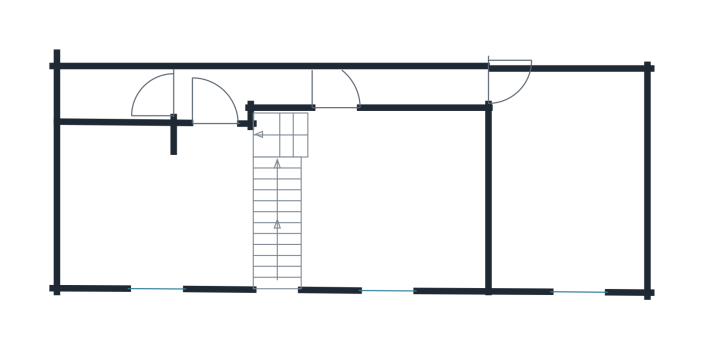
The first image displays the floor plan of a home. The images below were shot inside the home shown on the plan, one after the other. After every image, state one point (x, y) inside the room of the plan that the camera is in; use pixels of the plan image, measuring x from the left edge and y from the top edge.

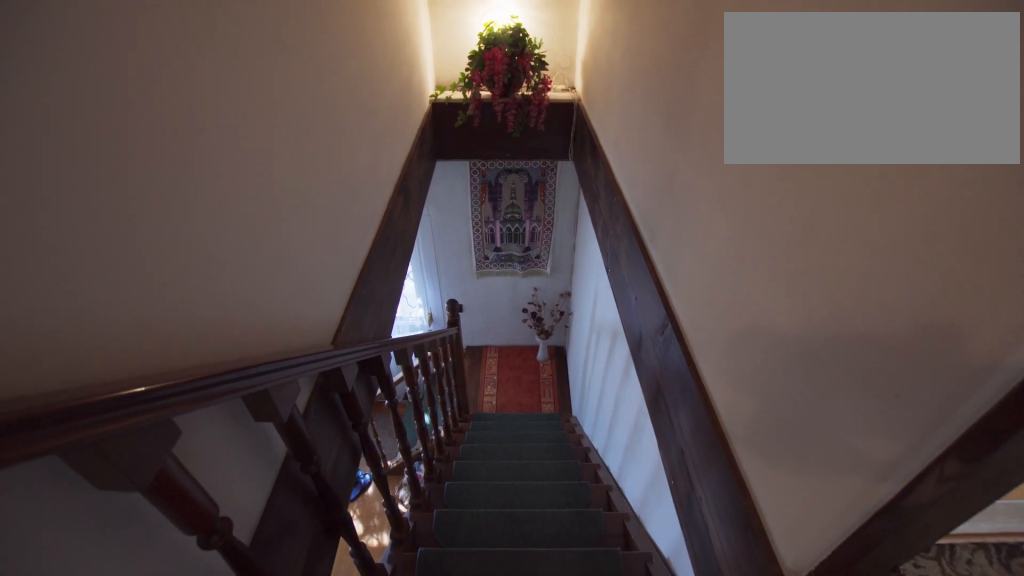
(276, 228)
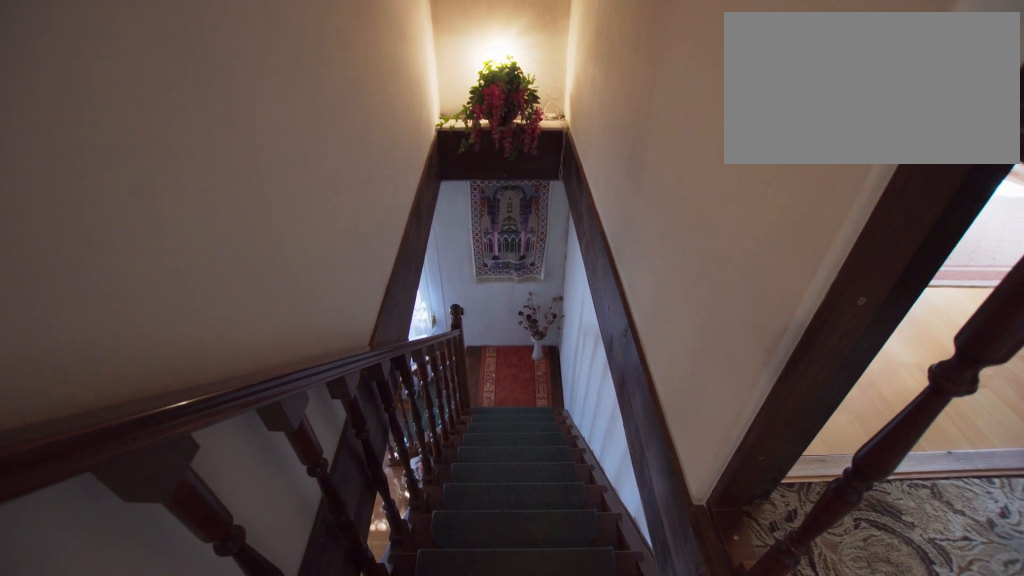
(275, 228)
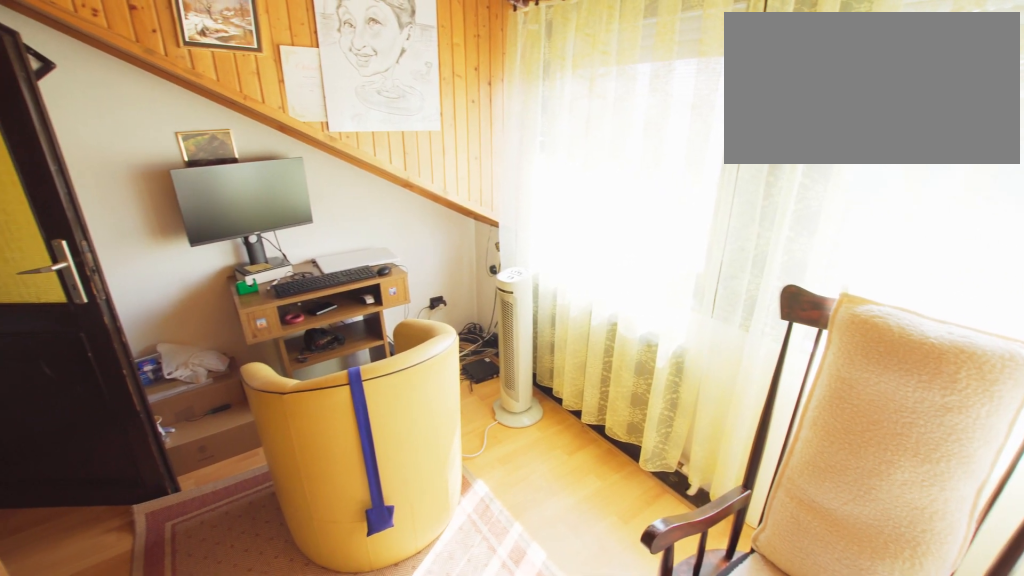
(158, 207)
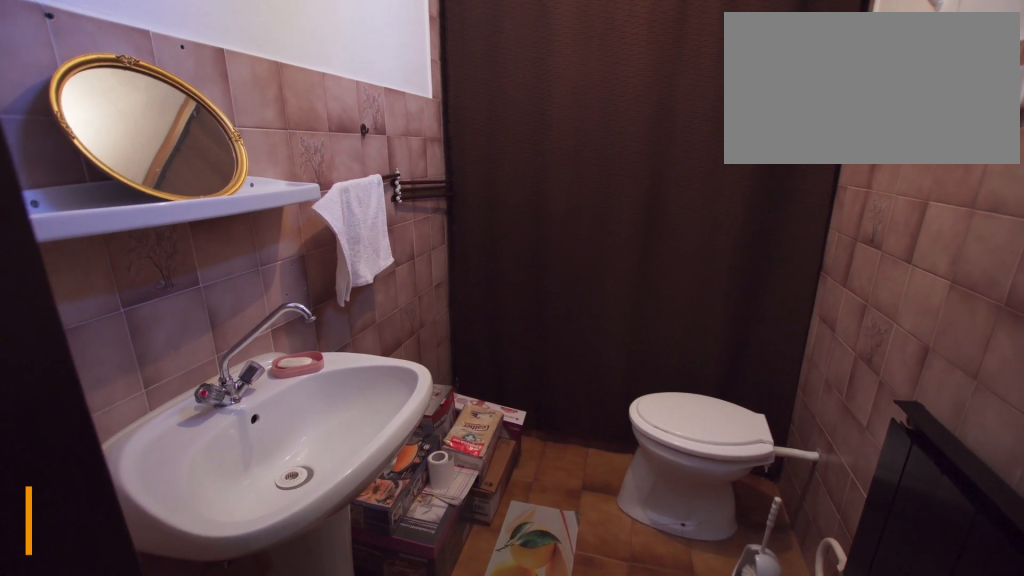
(121, 98)
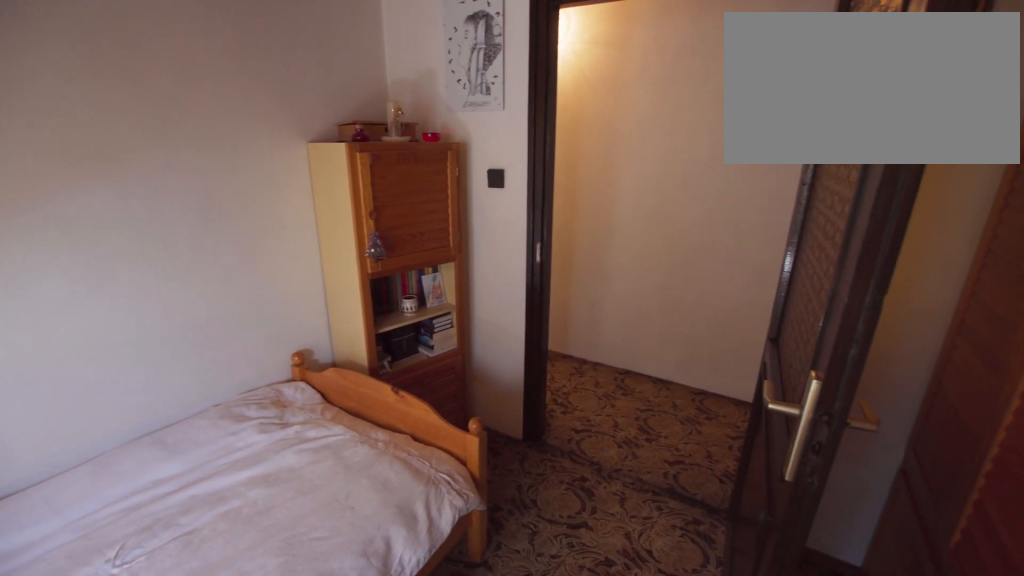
(390, 202)
